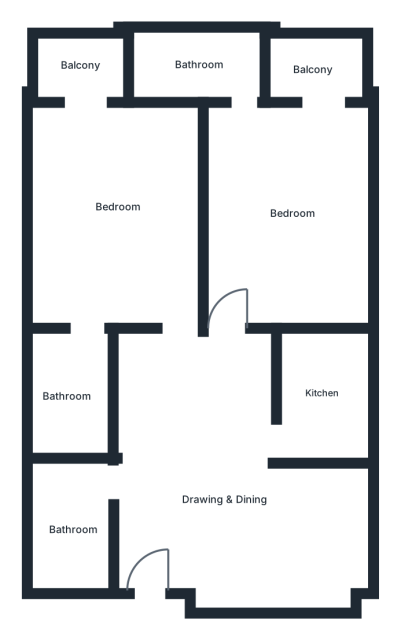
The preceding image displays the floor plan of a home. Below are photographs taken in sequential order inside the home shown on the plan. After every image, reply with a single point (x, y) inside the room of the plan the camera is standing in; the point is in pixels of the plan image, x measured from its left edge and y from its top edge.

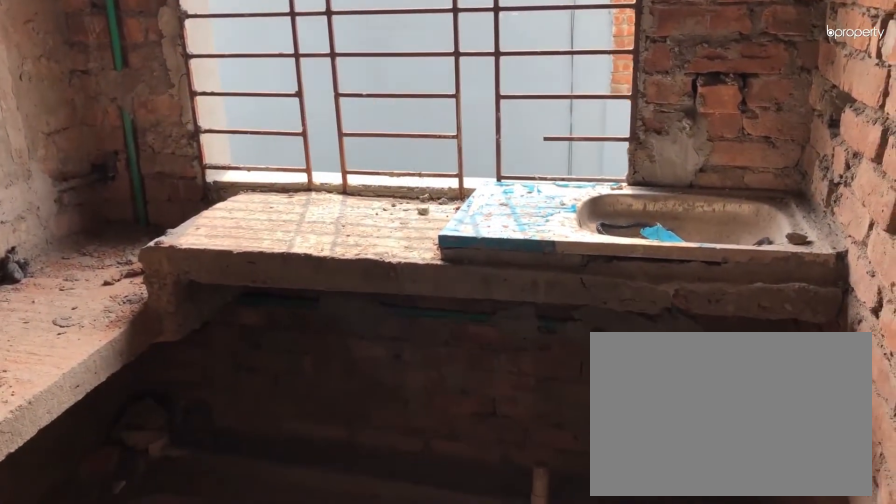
(318, 395)
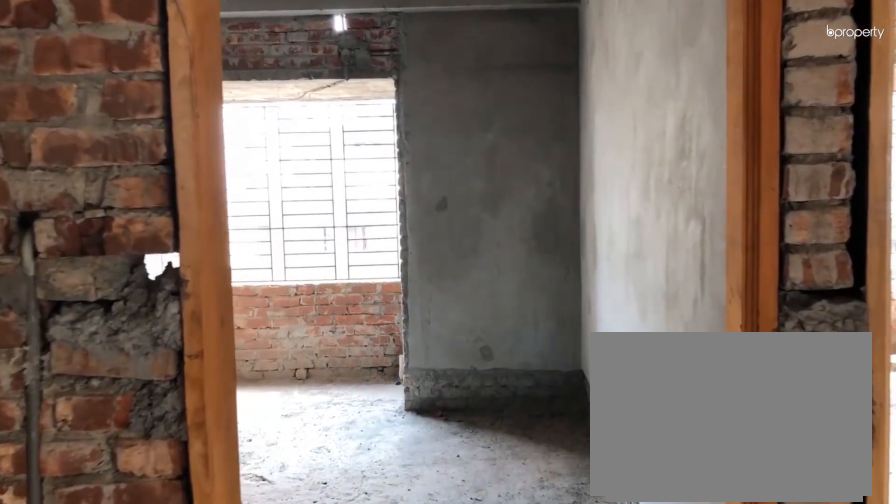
(120, 207)
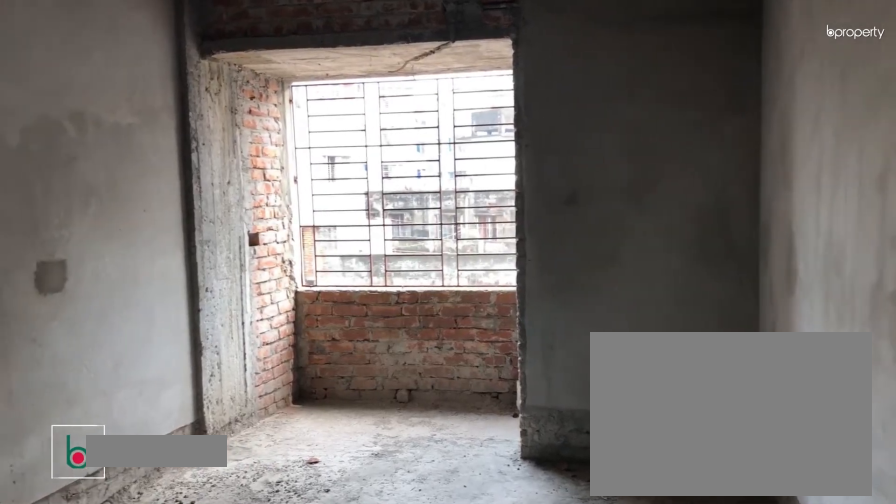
(120, 207)
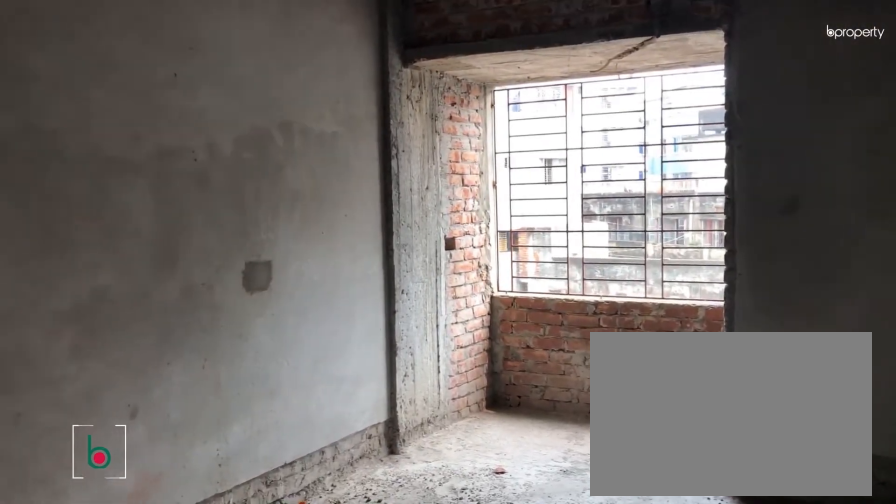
(120, 207)
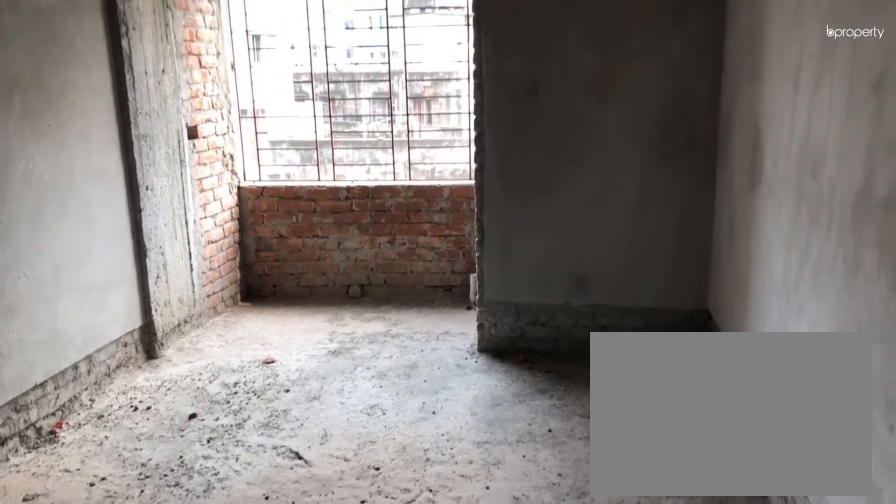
(120, 207)
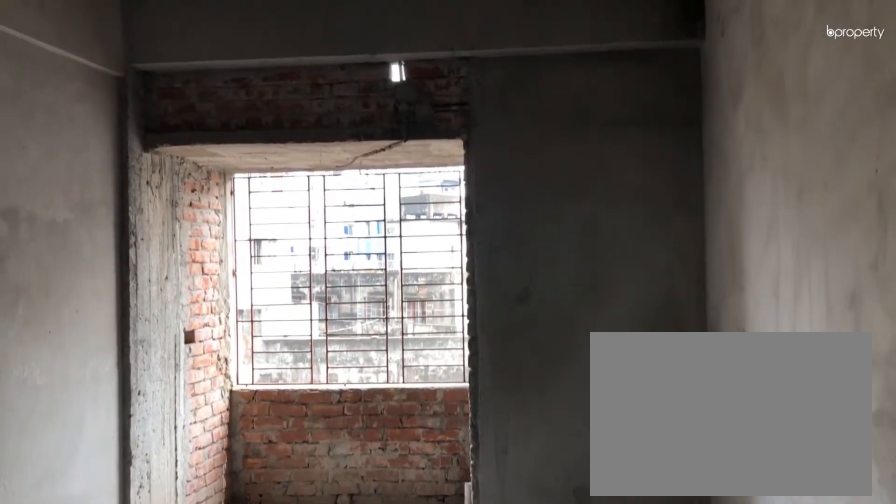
(120, 207)
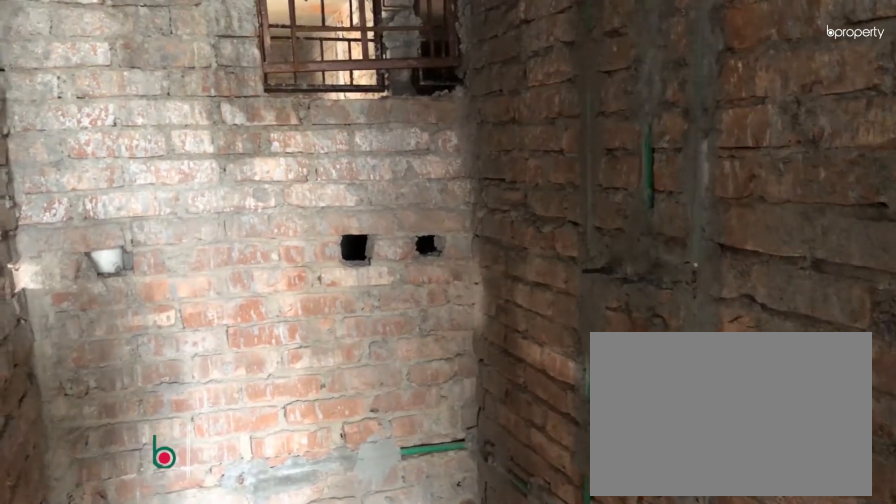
(66, 395)
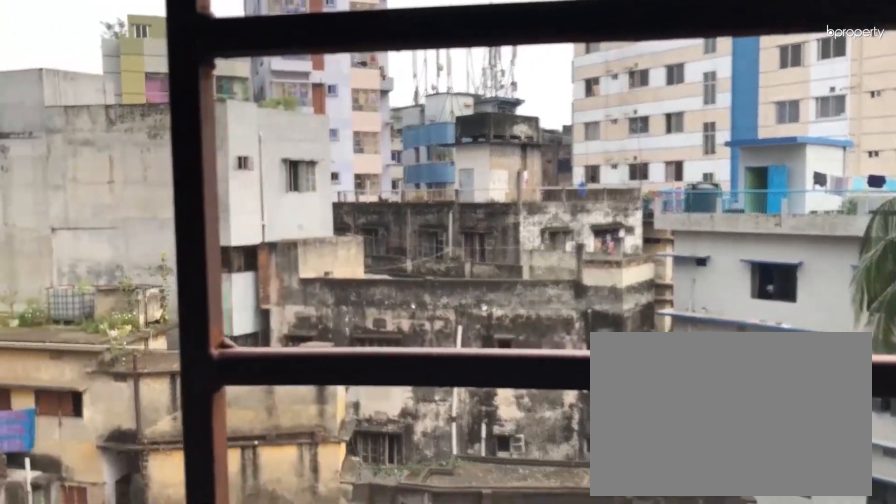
(76, 68)
